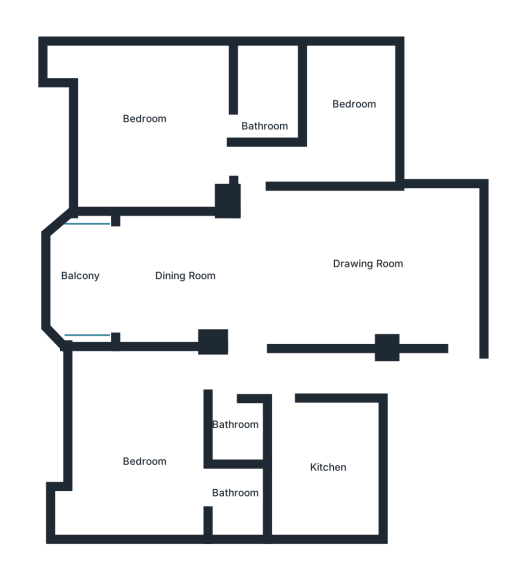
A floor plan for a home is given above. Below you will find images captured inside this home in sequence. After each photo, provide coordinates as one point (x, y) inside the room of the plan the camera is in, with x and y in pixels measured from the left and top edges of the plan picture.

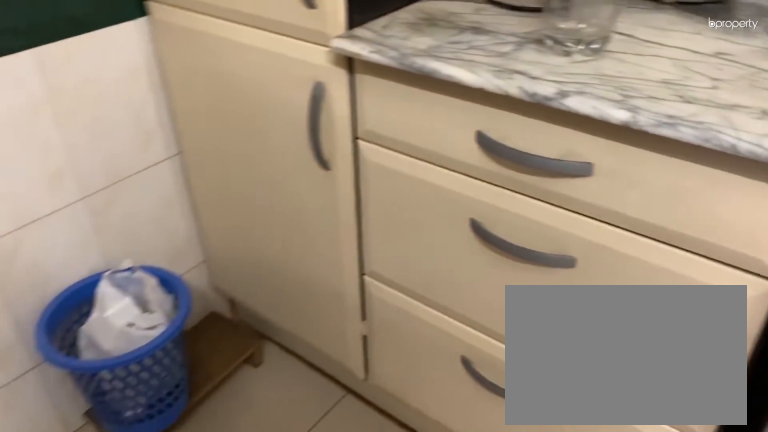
(324, 465)
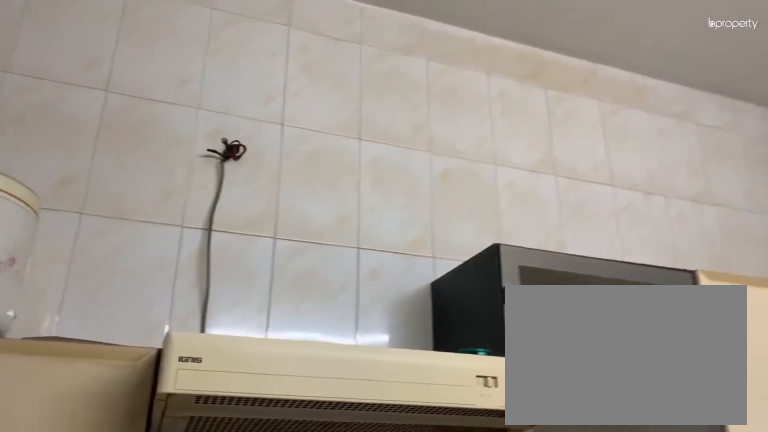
(324, 465)
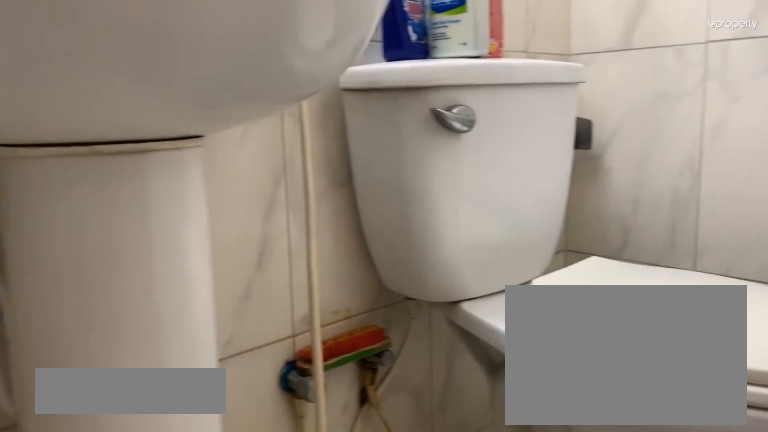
(237, 431)
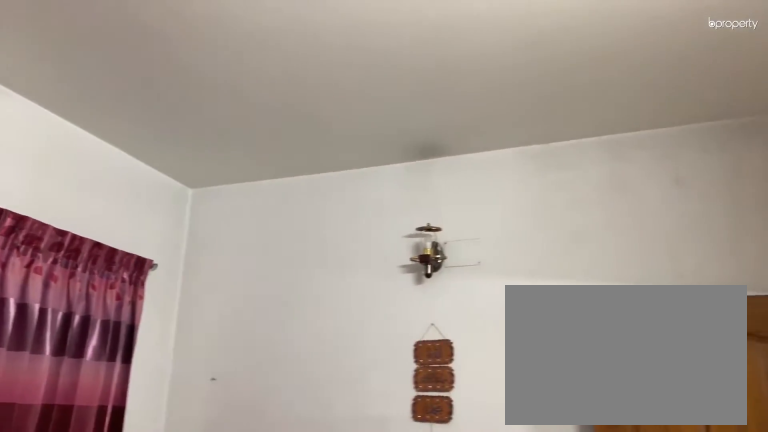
(148, 460)
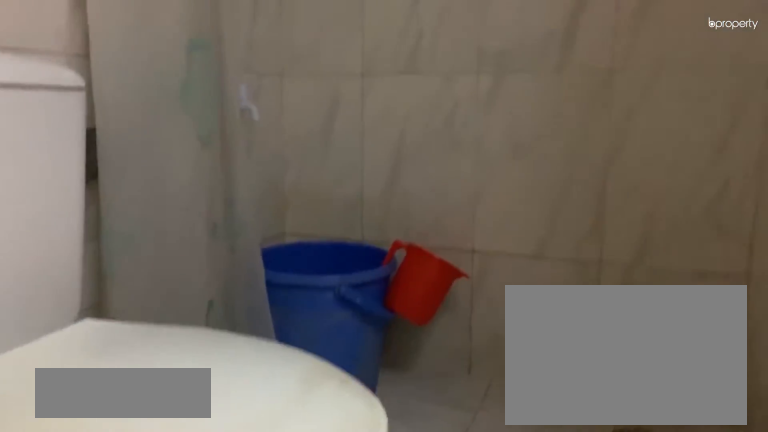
(239, 498)
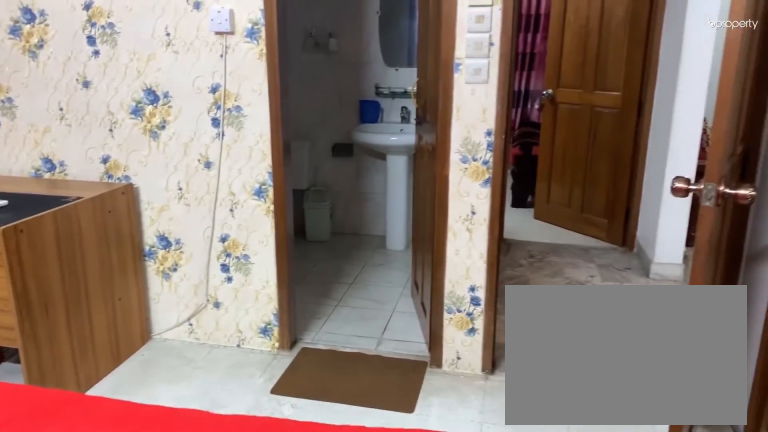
(172, 120)
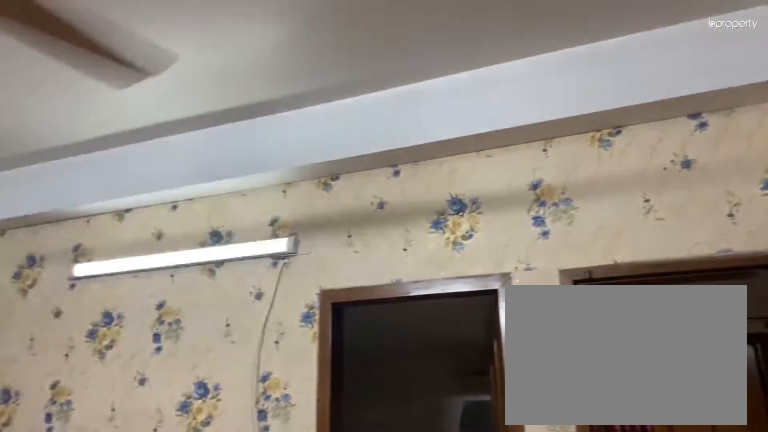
(172, 120)
